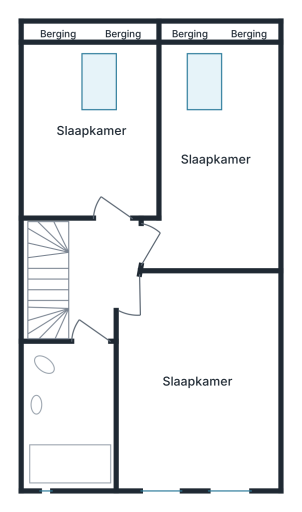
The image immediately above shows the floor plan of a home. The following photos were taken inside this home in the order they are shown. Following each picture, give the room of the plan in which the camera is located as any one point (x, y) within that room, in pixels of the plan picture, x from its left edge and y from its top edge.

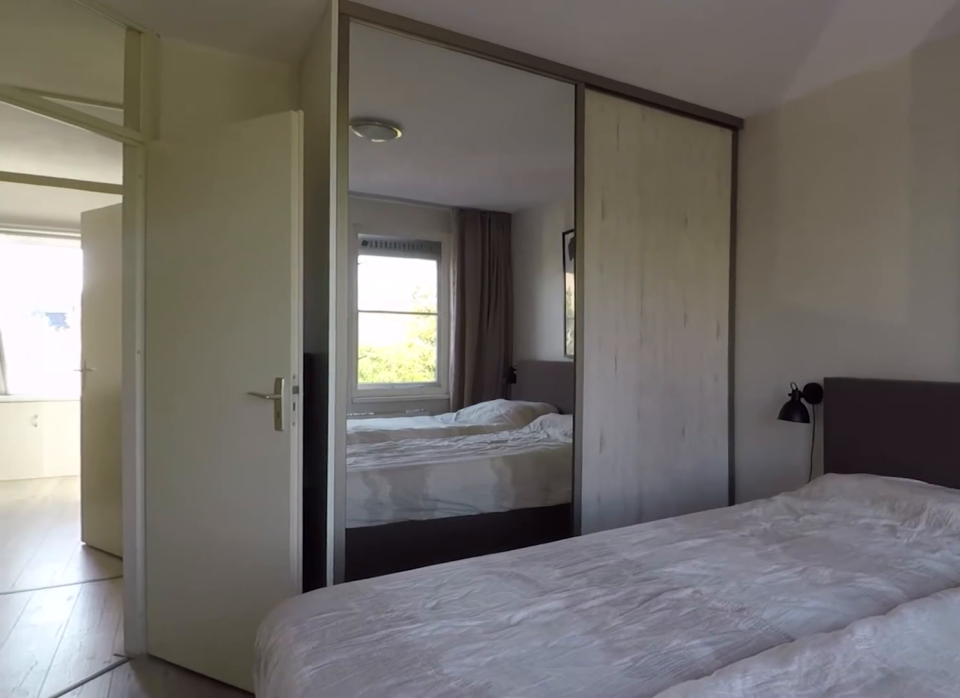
(199, 433)
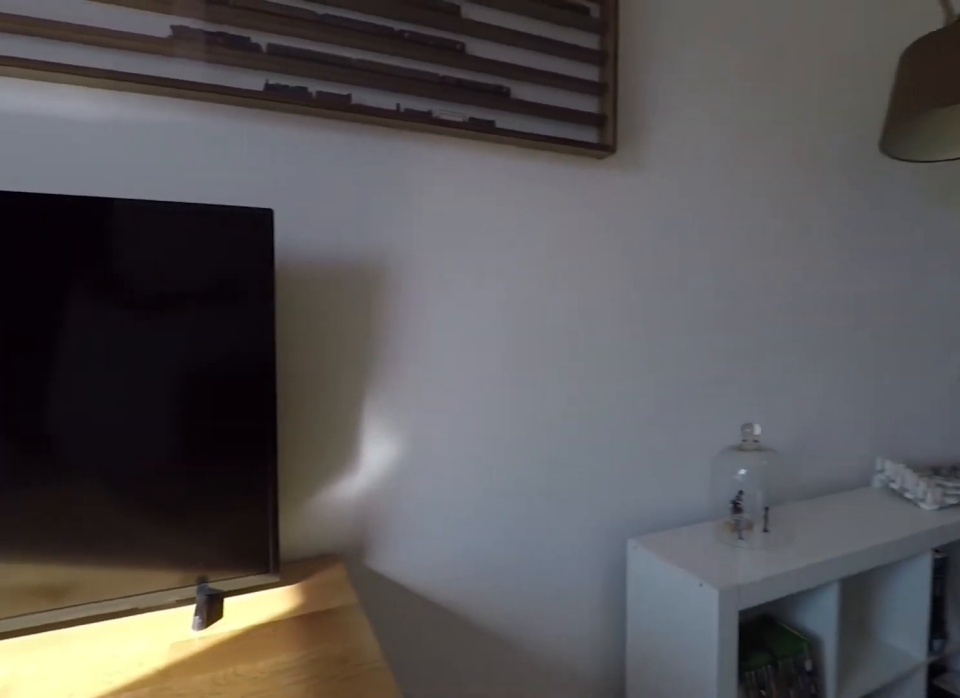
(272, 162)
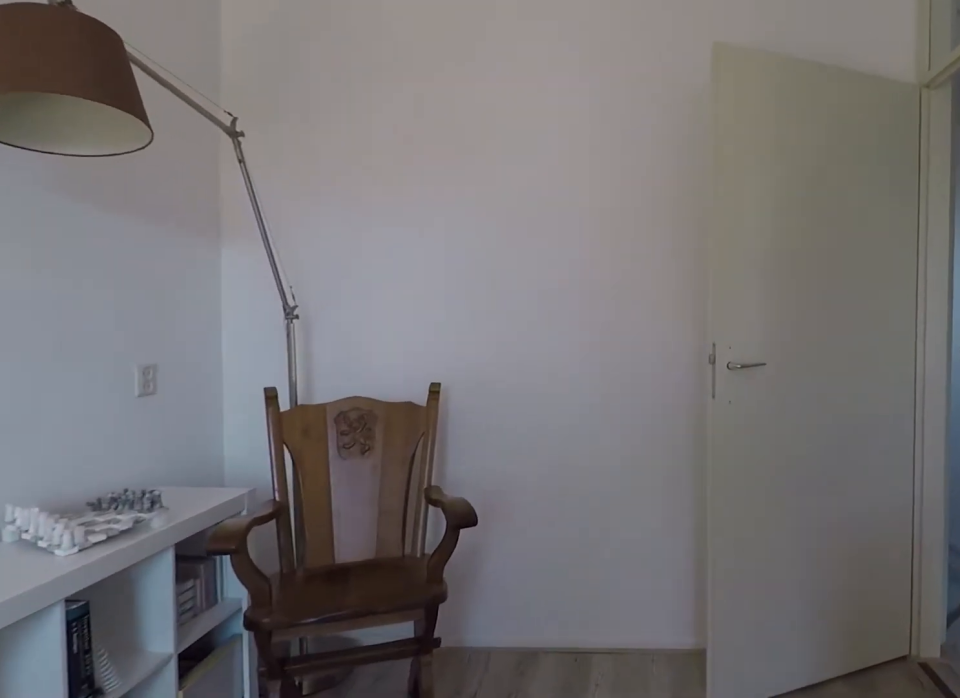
(272, 162)
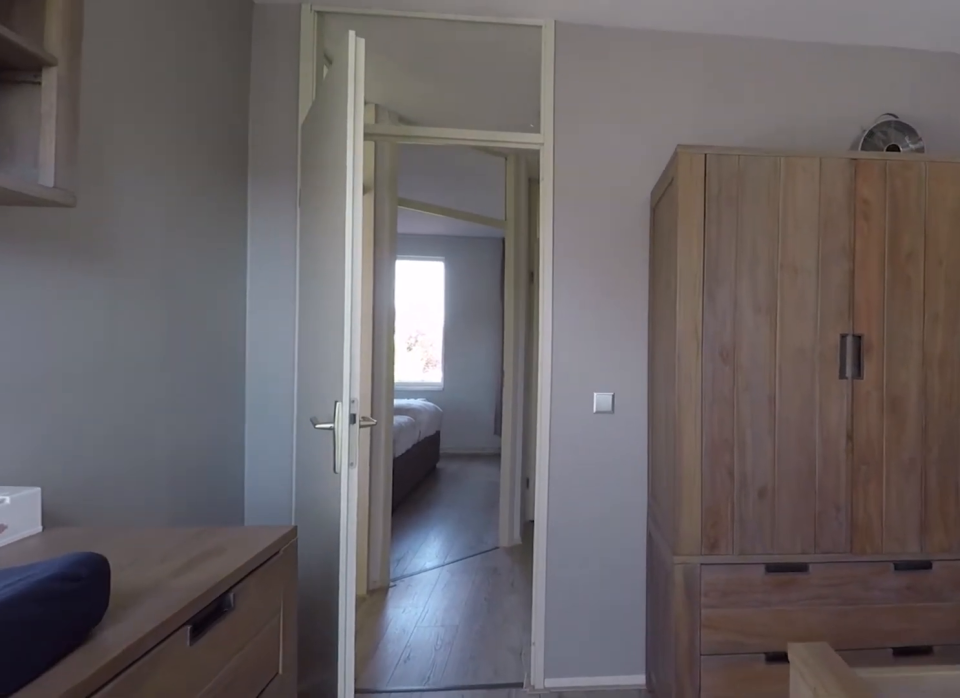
(92, 75)
